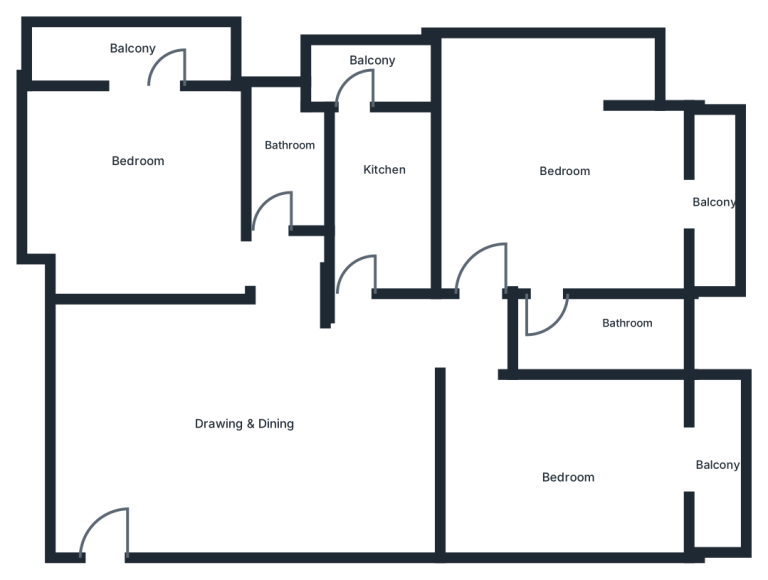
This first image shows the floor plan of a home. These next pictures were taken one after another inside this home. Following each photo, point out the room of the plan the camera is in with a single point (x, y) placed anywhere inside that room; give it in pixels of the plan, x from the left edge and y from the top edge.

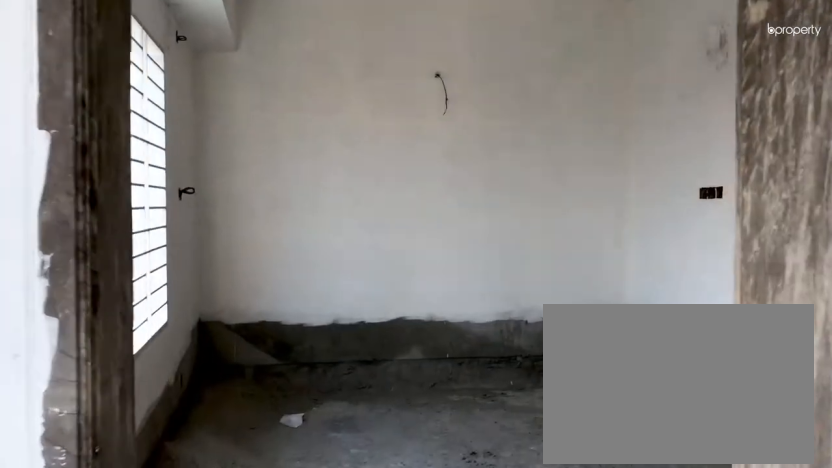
(157, 493)
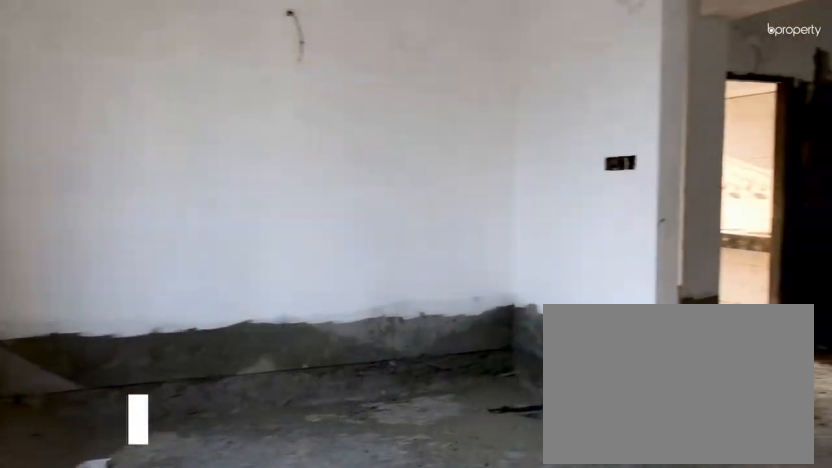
(157, 493)
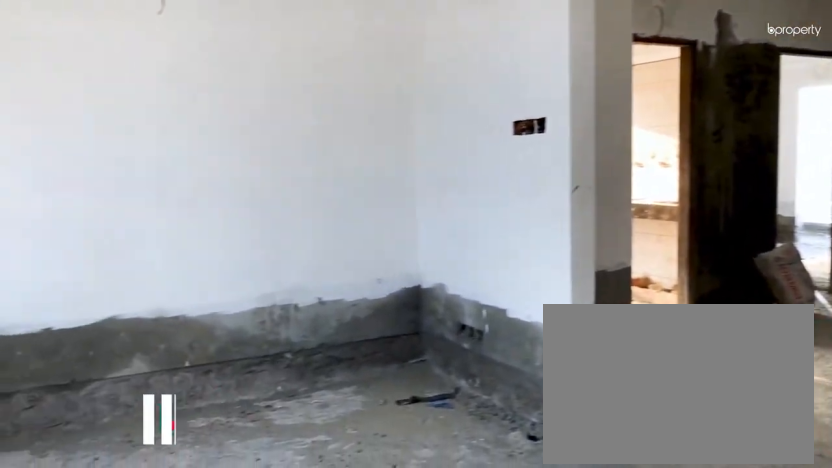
(244, 411)
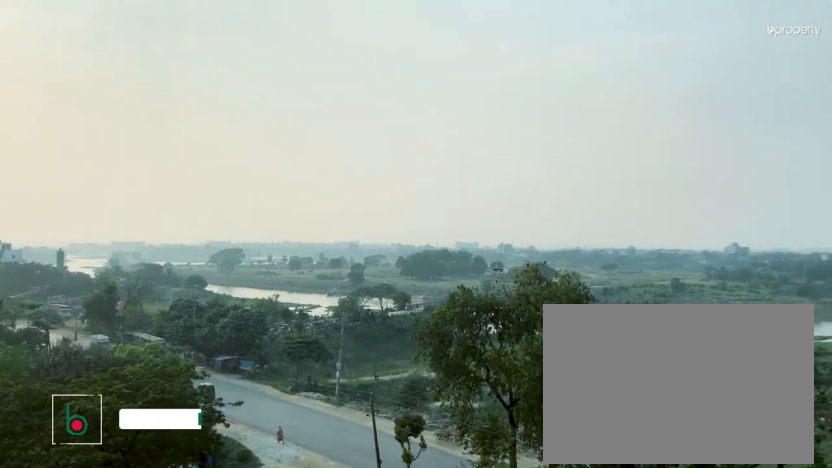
(141, 35)
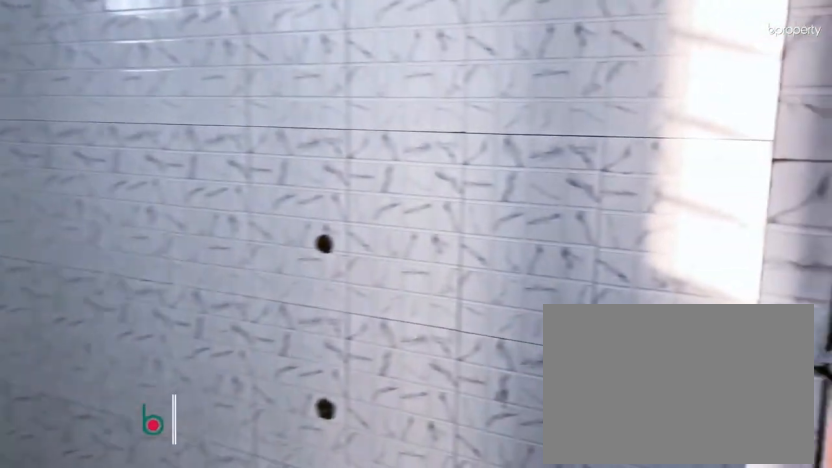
(283, 138)
